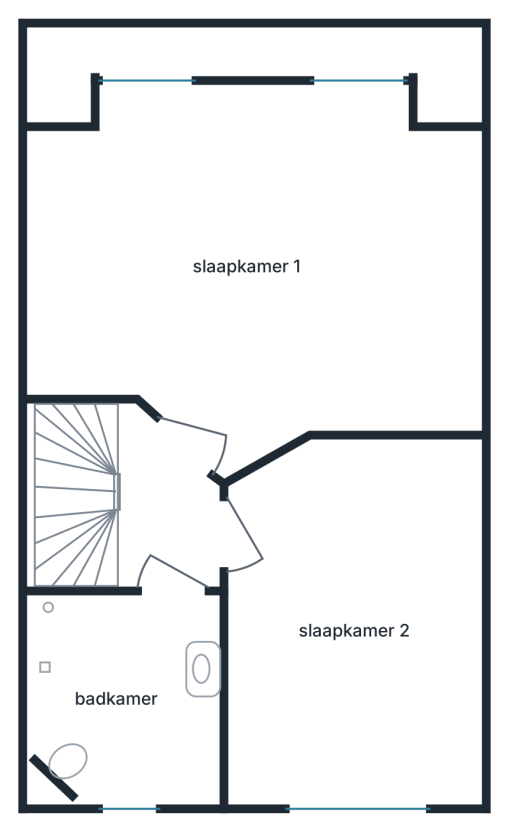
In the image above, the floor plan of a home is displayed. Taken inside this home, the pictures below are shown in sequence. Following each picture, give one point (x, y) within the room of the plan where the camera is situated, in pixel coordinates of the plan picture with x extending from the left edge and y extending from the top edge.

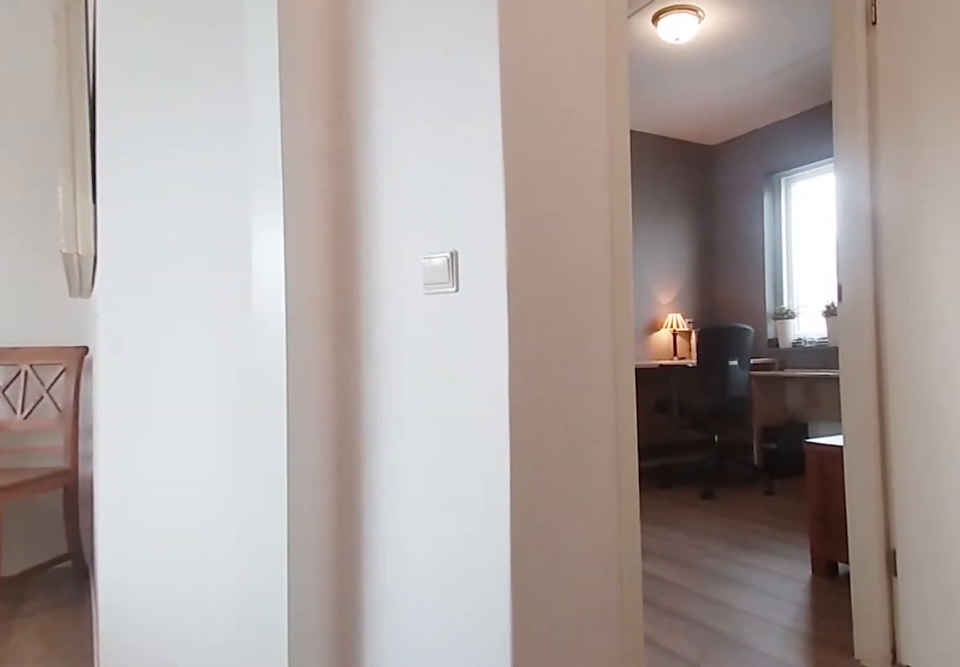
(163, 511)
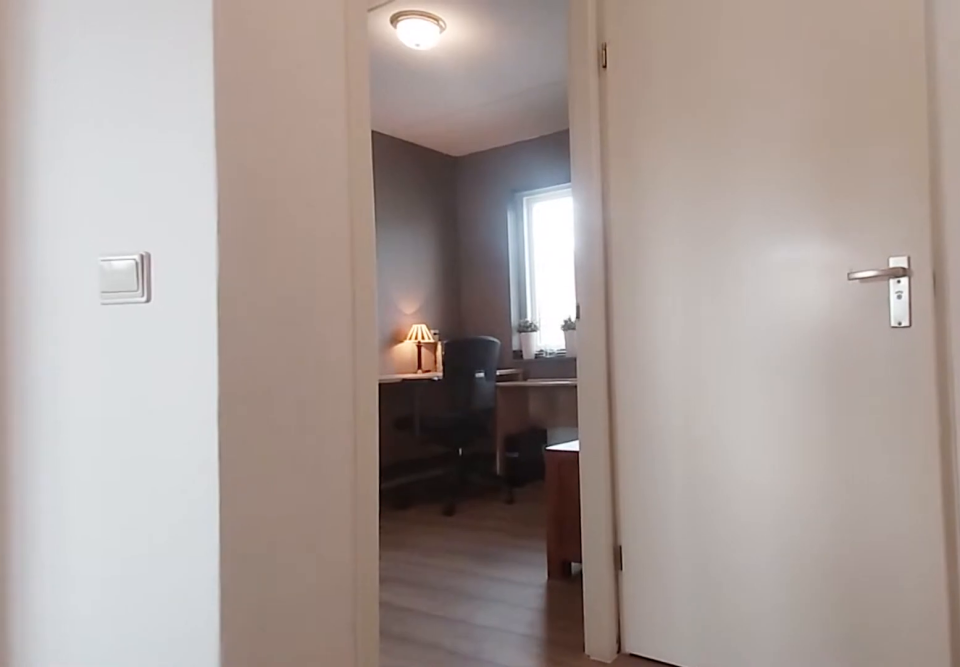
(163, 511)
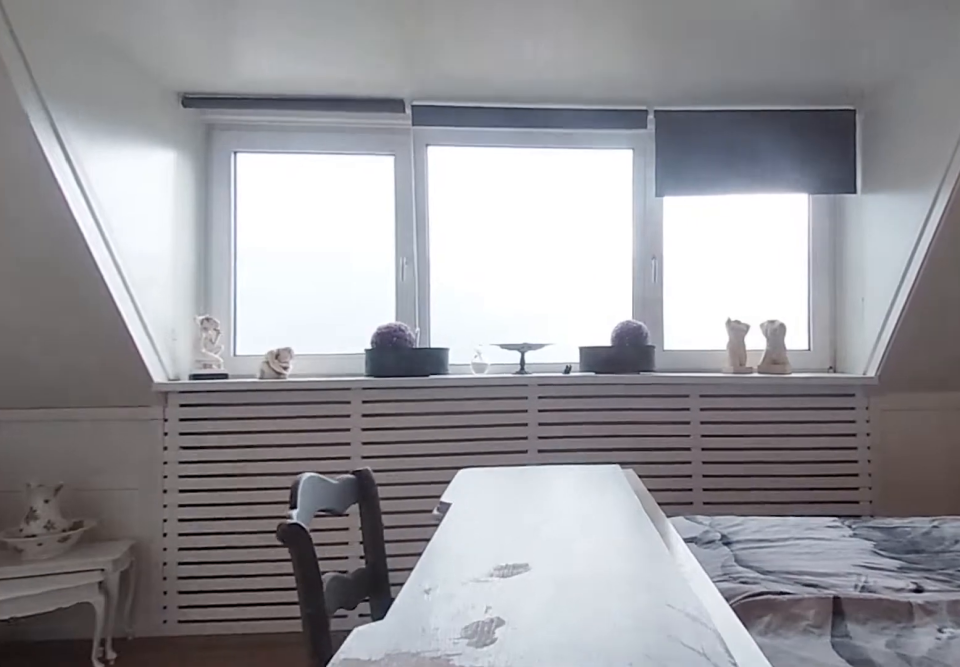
(259, 262)
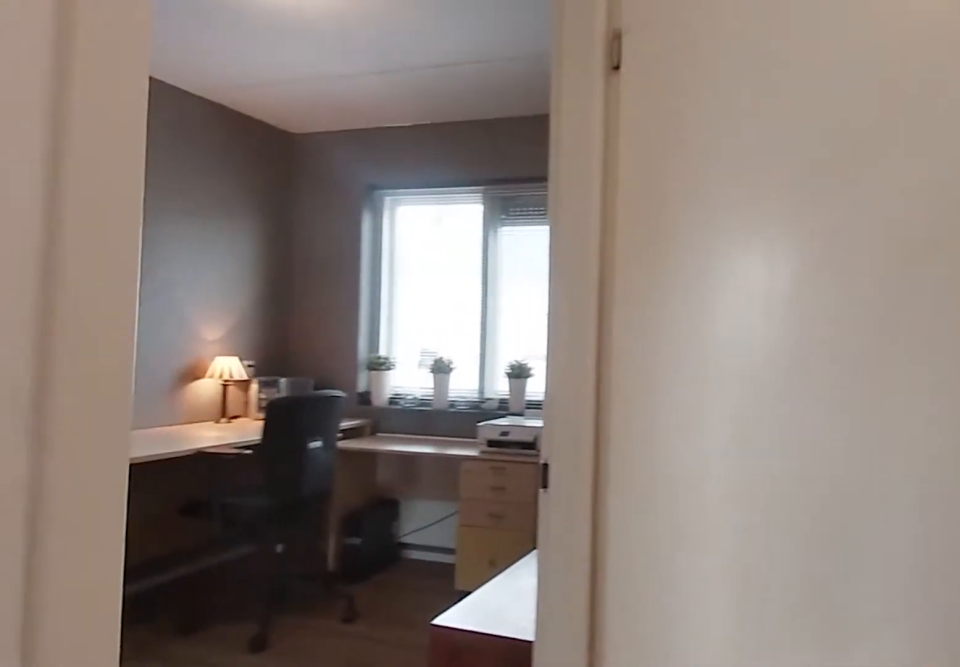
(164, 511)
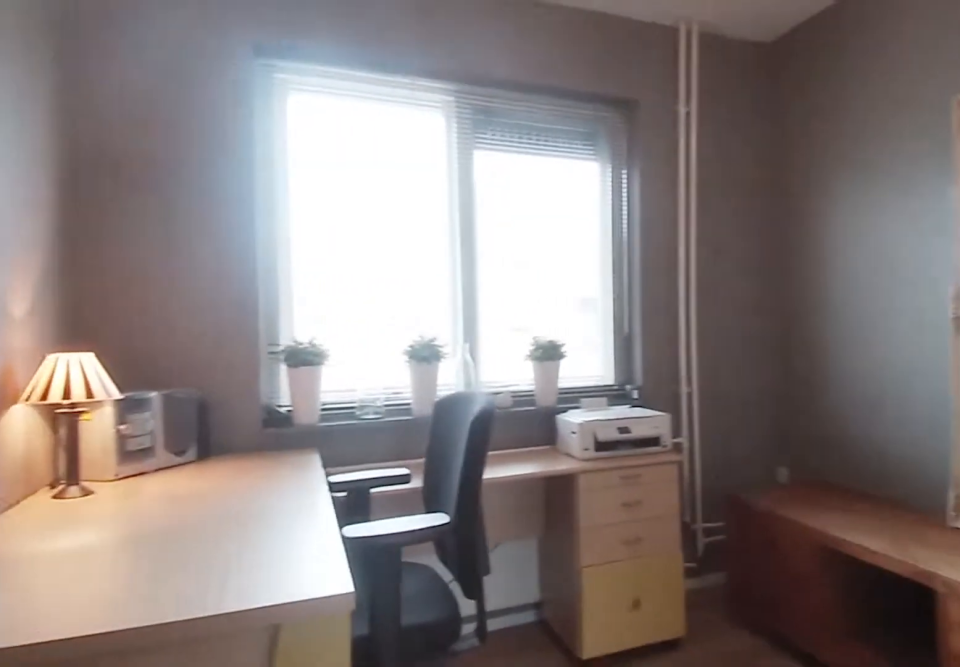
(355, 623)
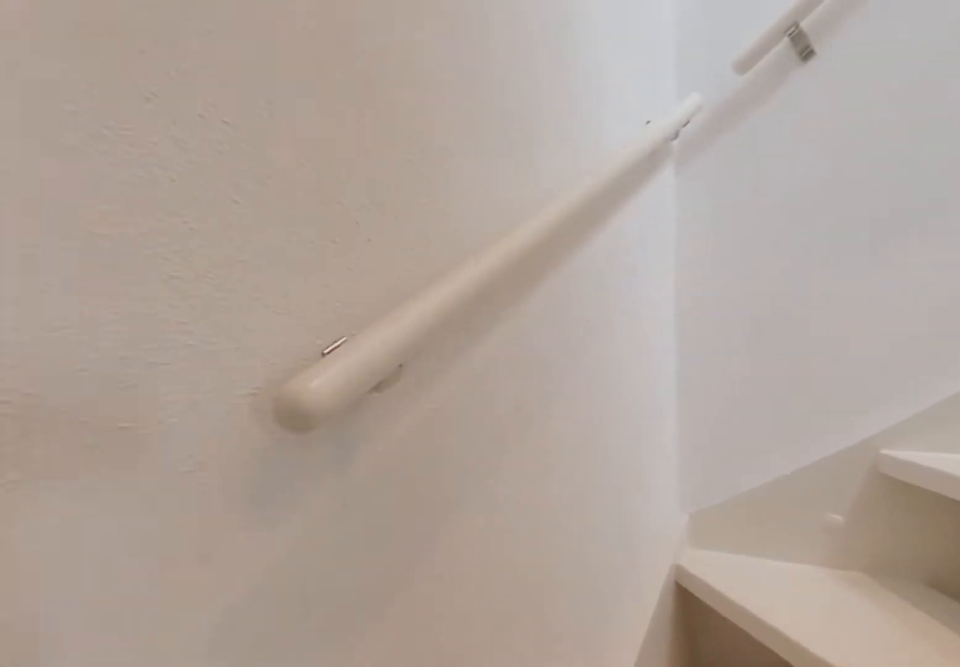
(163, 511)
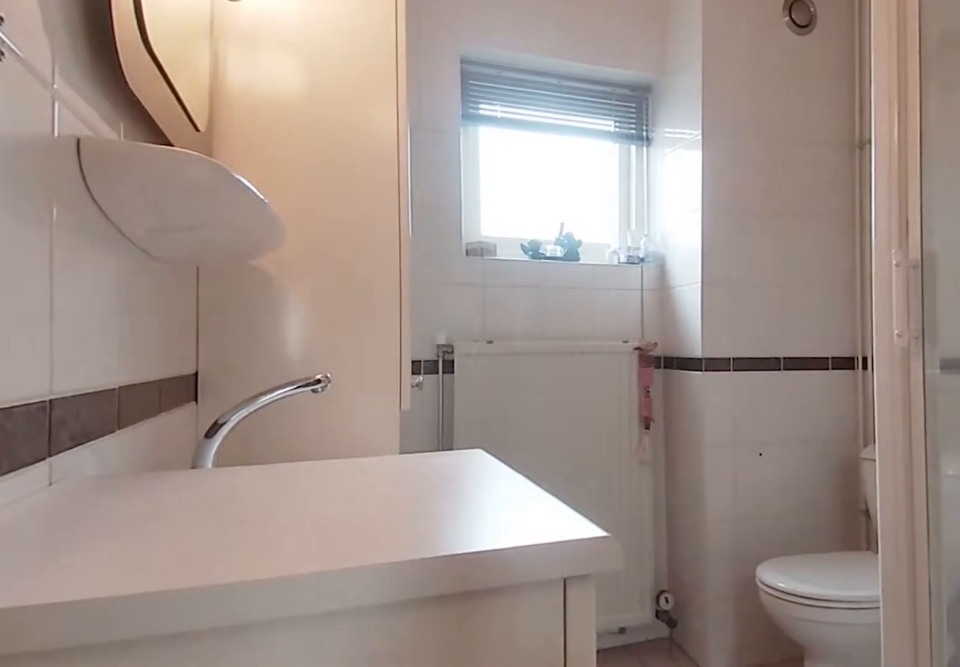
(127, 695)
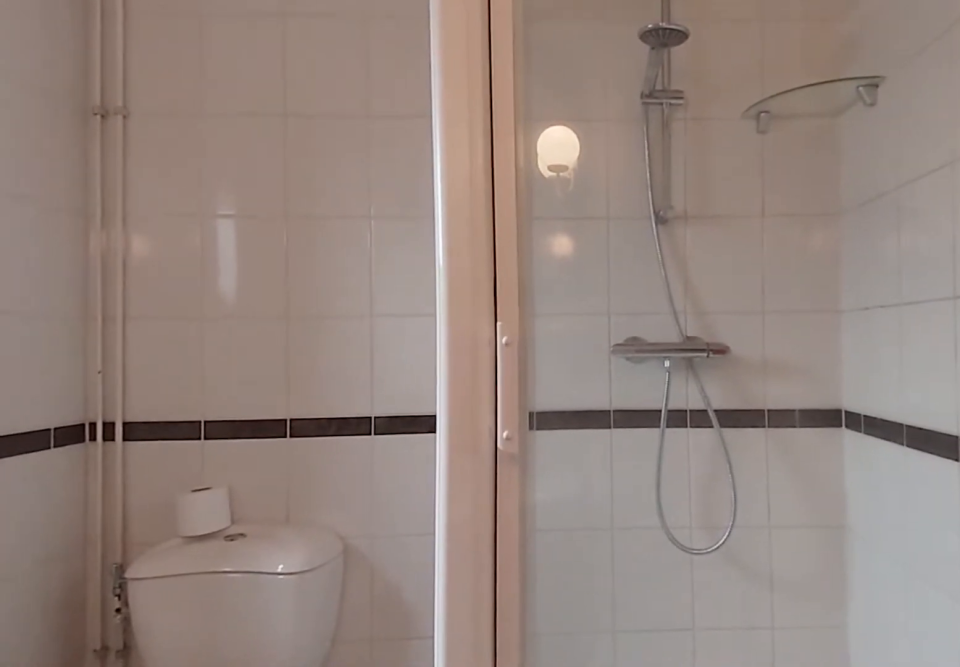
(127, 695)
